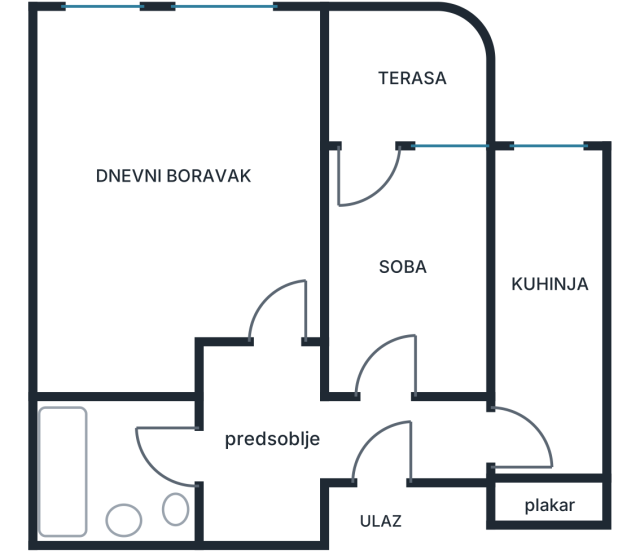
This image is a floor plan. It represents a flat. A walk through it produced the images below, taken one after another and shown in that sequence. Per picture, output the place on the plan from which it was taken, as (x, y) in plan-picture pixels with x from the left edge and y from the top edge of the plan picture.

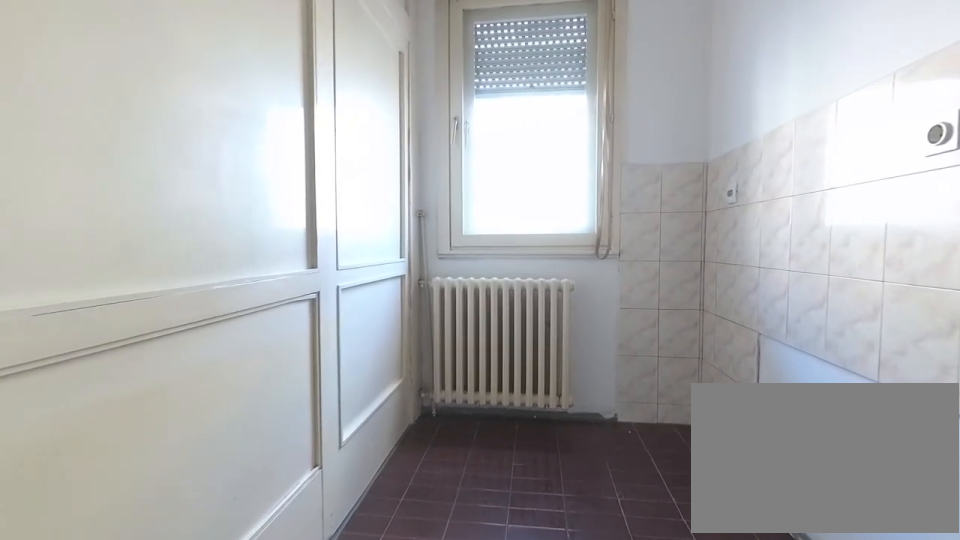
(546, 340)
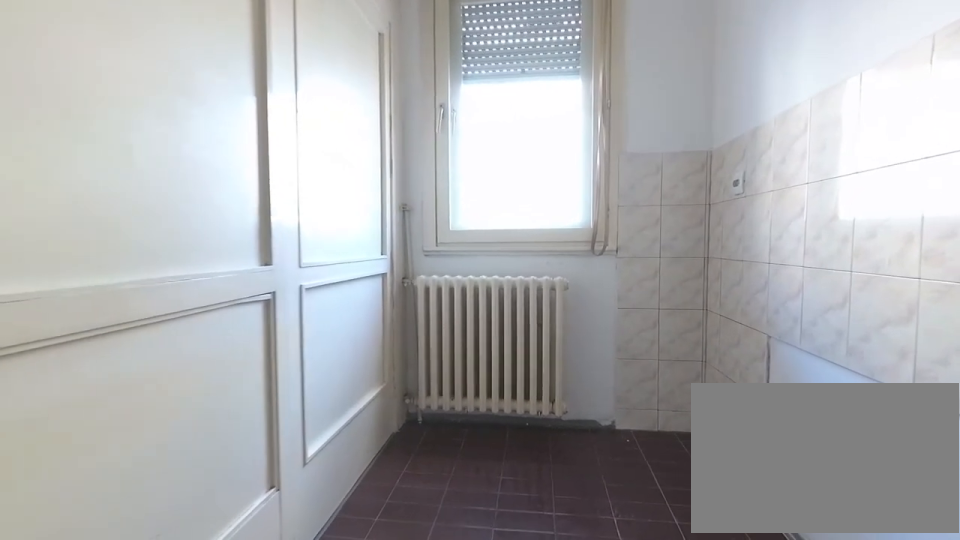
(546, 331)
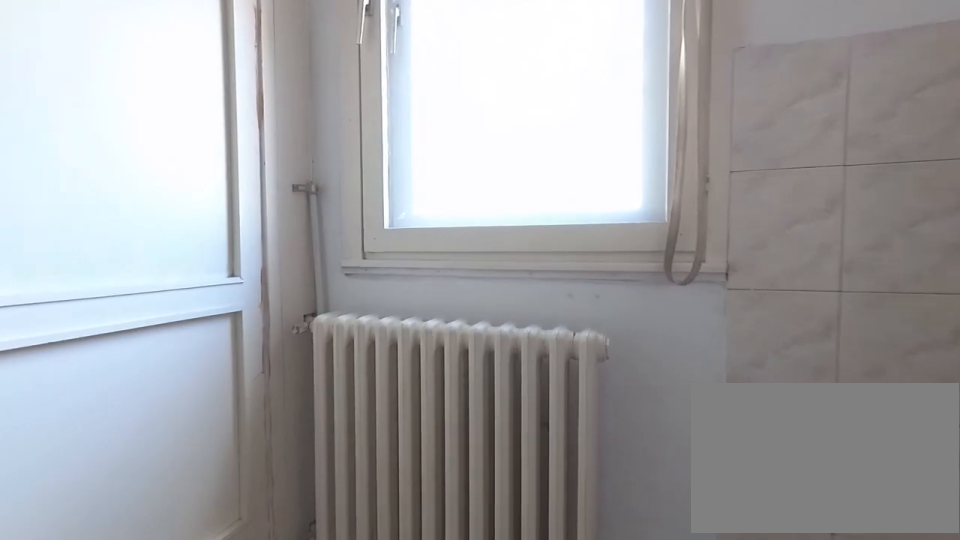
(546, 250)
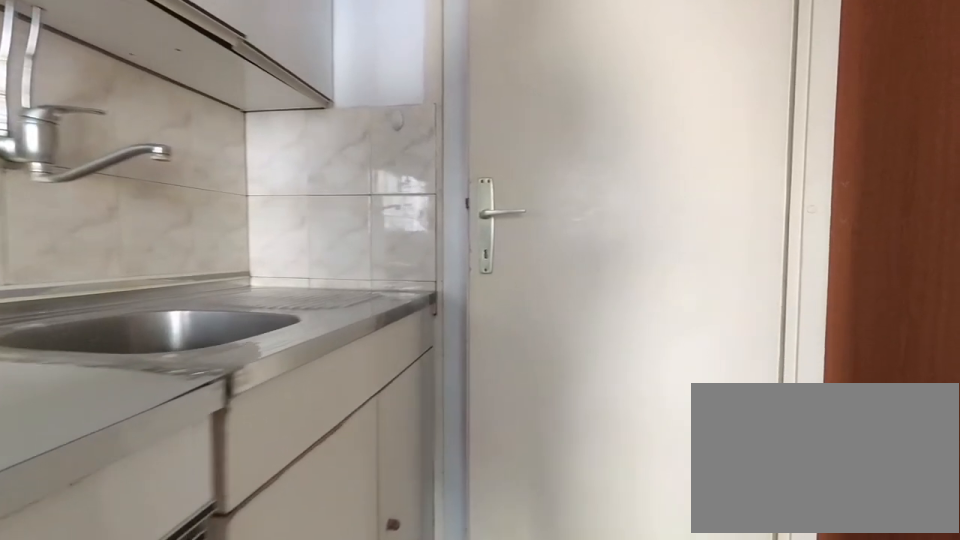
(545, 375)
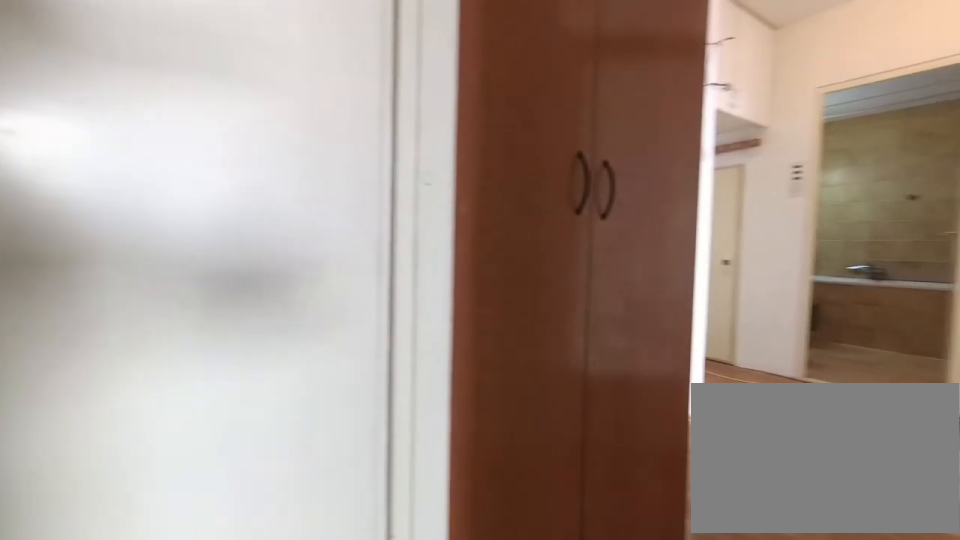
(563, 413)
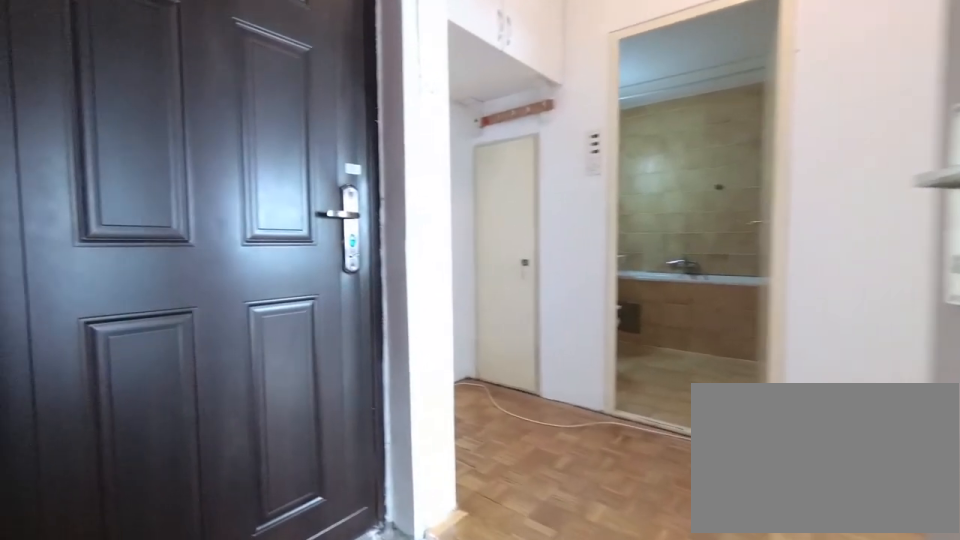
(436, 420)
